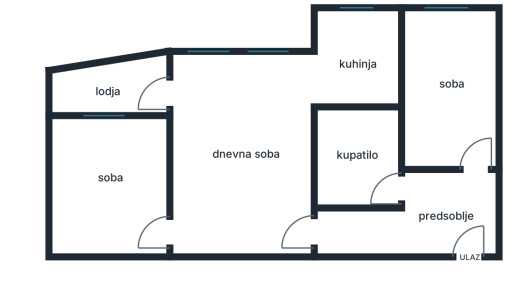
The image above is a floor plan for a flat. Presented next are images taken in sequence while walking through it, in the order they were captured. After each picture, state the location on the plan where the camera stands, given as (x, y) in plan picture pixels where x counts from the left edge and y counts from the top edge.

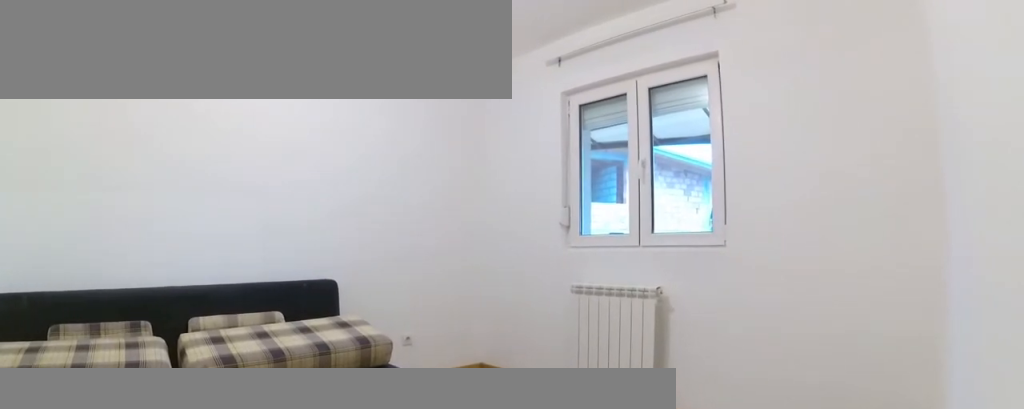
(166, 224)
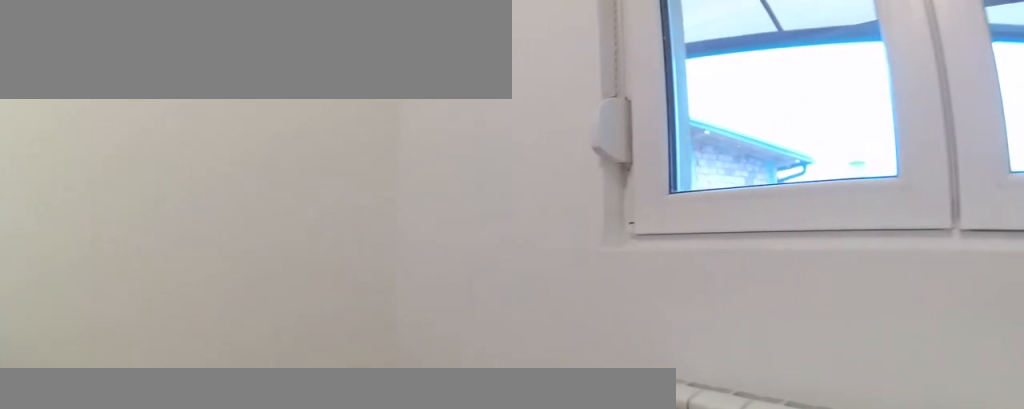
(118, 131)
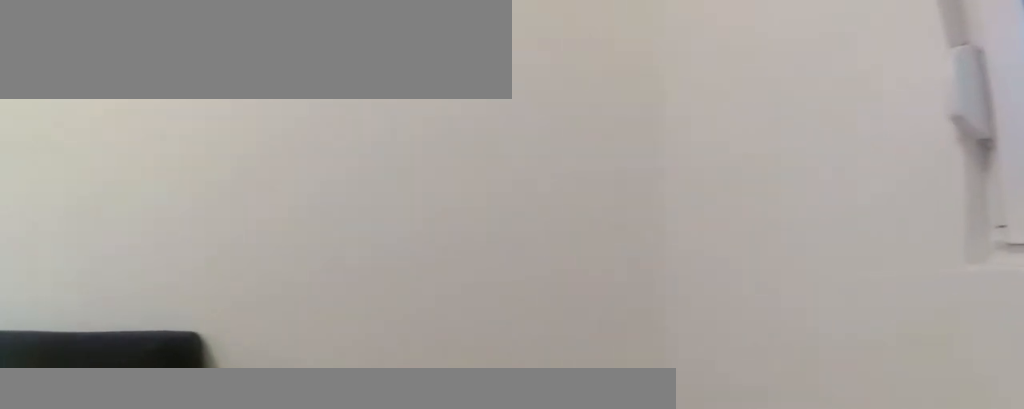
(94, 133)
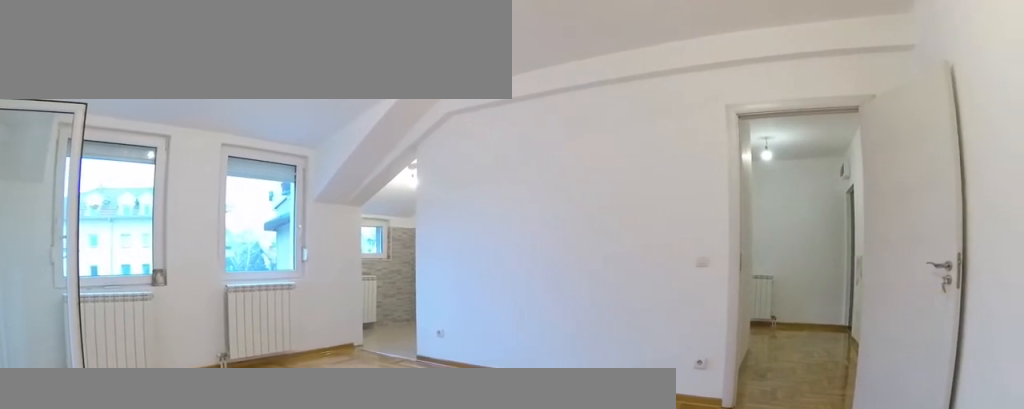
(169, 228)
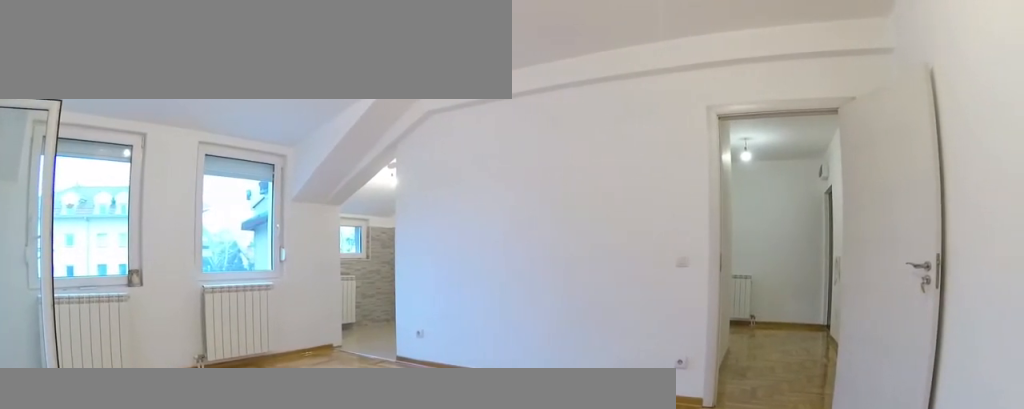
(179, 226)
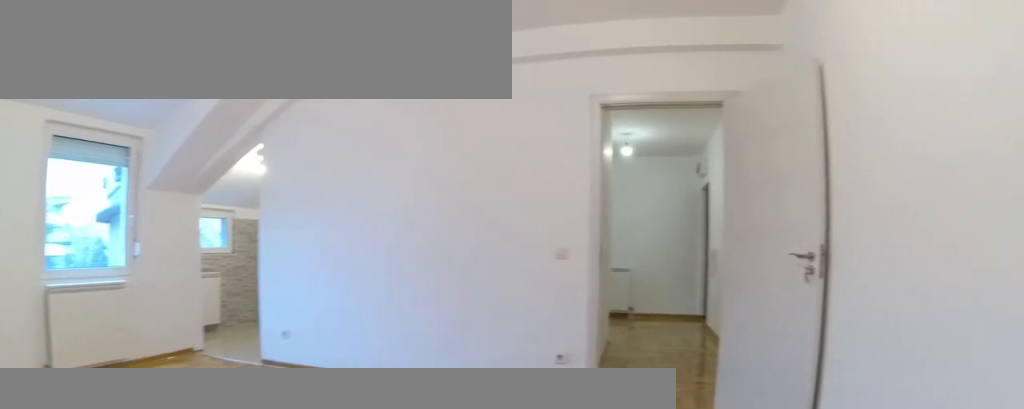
(199, 227)
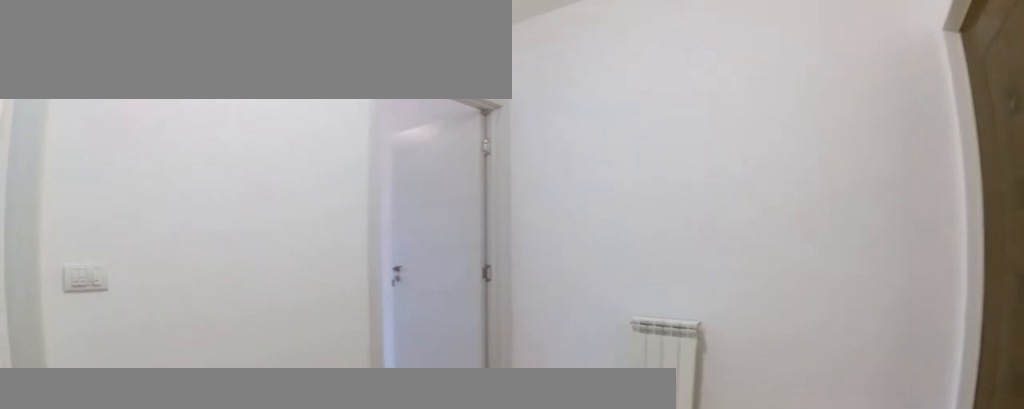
(401, 233)
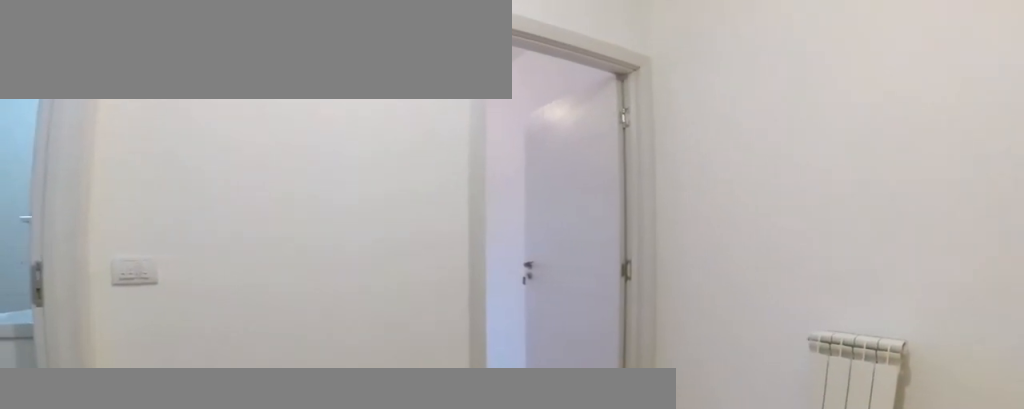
(416, 232)
